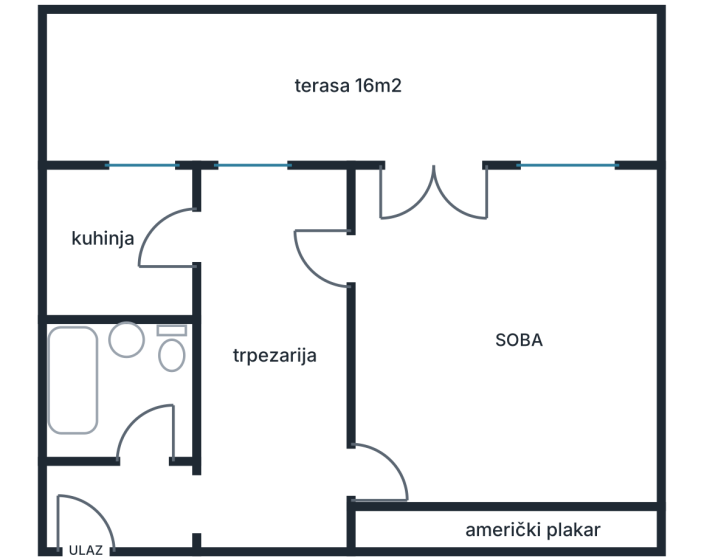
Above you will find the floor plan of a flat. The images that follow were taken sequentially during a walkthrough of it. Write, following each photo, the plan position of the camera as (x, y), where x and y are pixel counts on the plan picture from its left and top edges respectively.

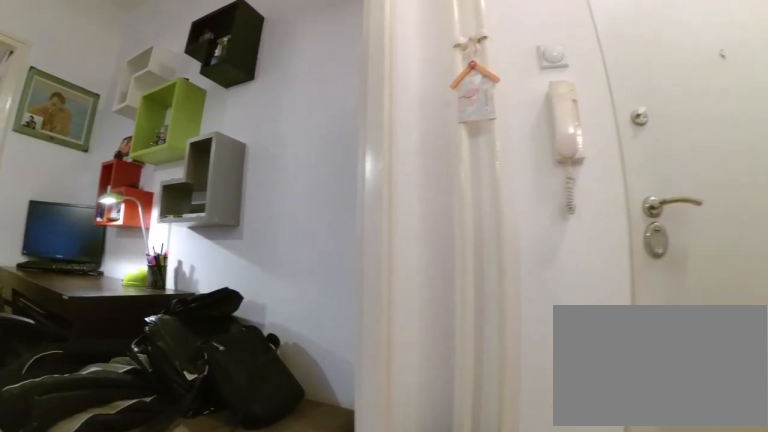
(157, 465)
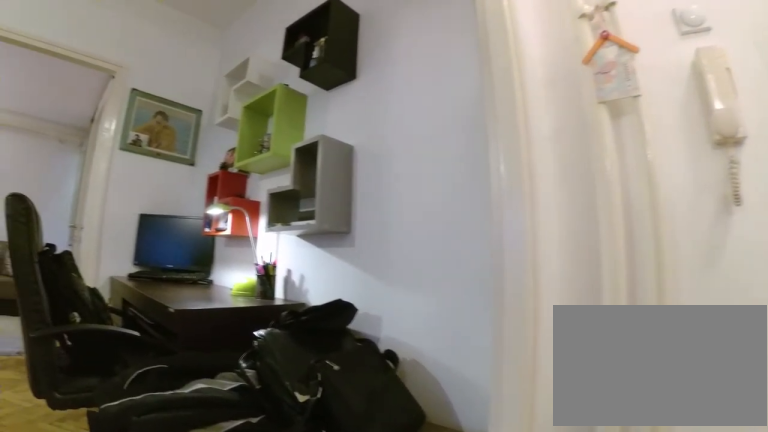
(150, 474)
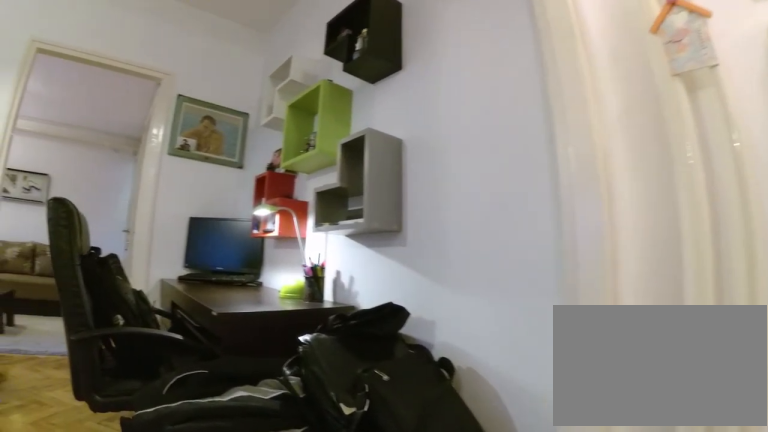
(145, 479)
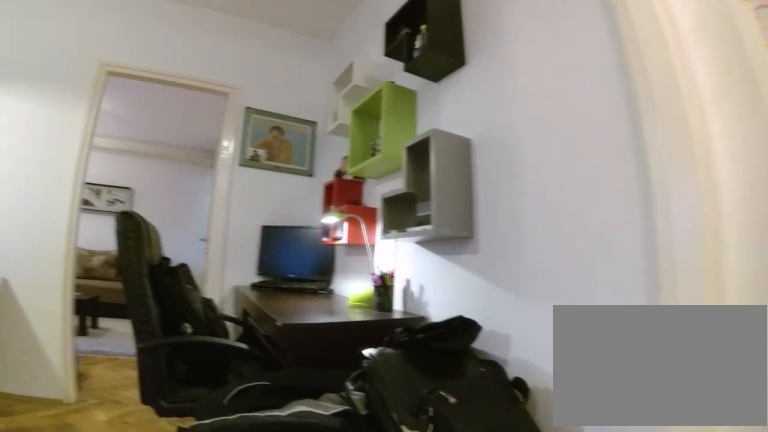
(139, 485)
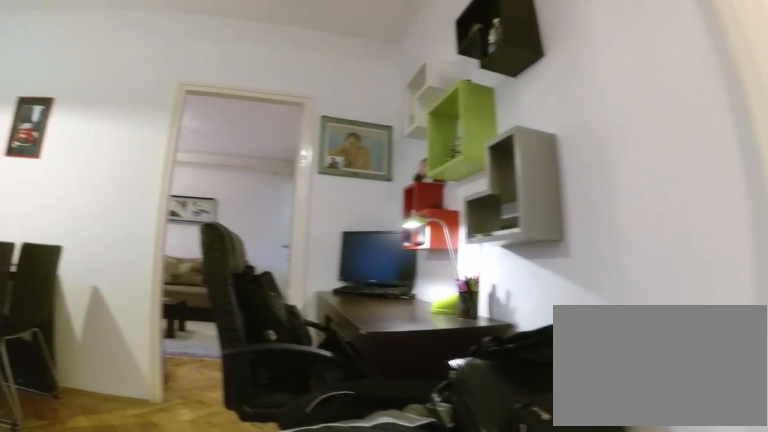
(137, 491)
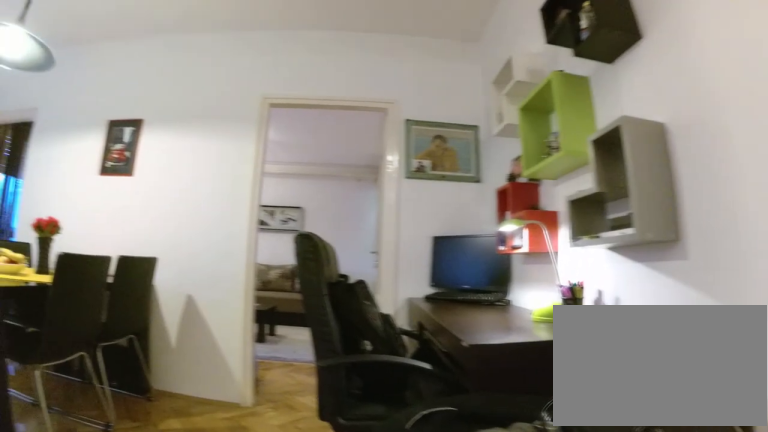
(134, 495)
